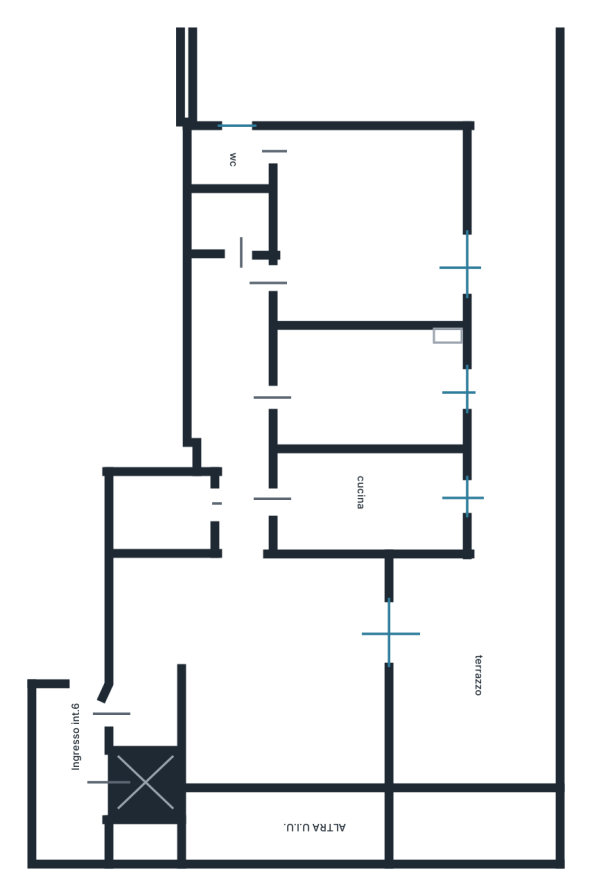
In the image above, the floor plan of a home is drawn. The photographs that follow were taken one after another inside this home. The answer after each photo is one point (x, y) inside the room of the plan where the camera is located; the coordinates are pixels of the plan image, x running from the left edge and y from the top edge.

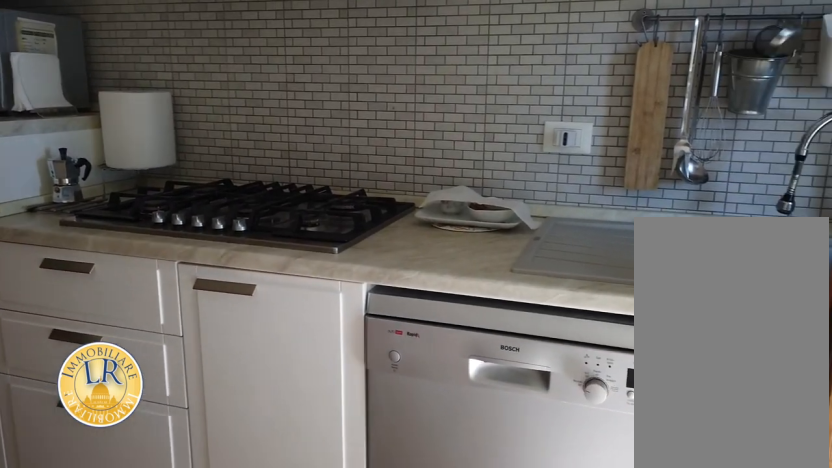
(368, 496)
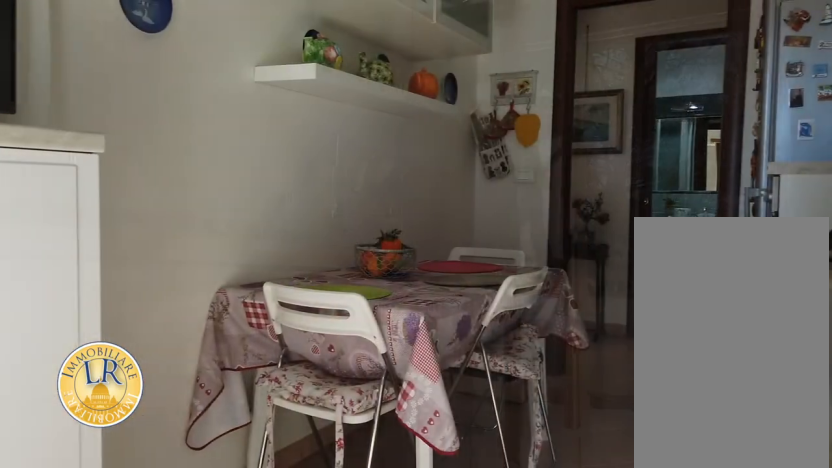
(368, 496)
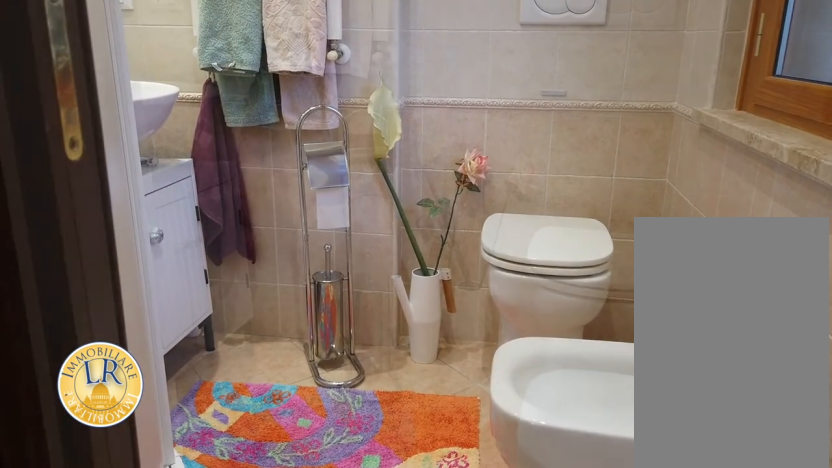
(226, 154)
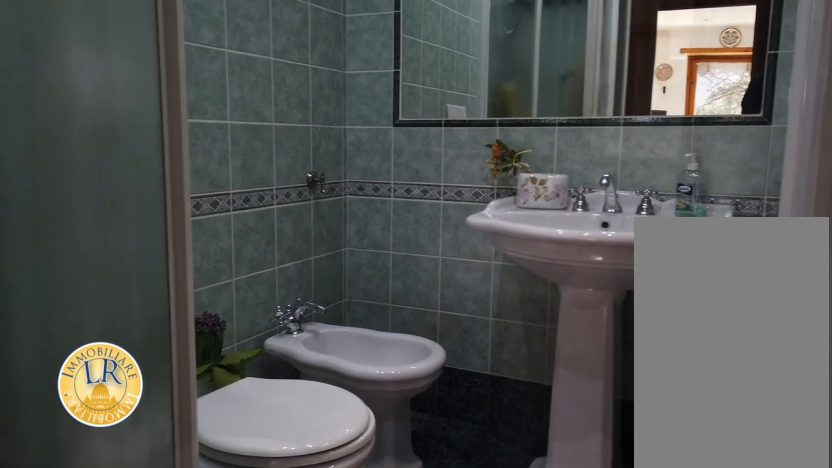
(157, 510)
